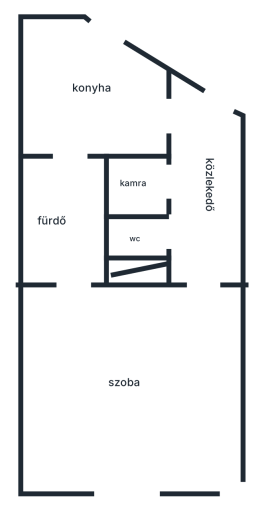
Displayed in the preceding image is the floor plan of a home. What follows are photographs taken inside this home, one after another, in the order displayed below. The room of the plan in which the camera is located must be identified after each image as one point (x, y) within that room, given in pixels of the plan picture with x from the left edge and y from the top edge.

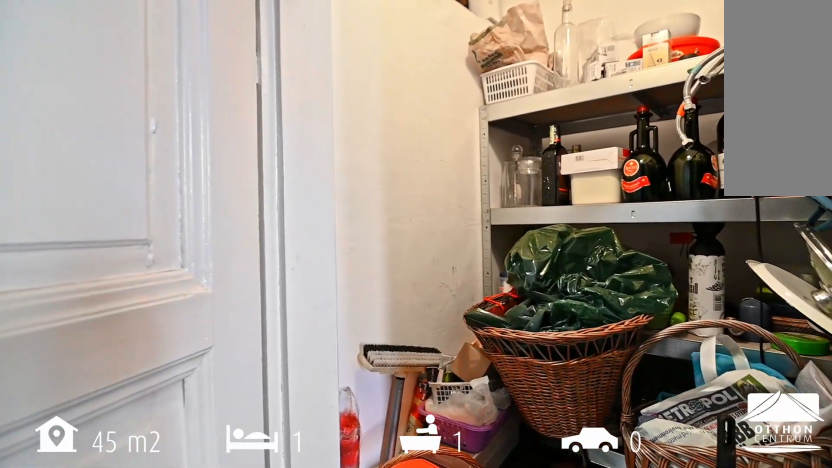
(142, 181)
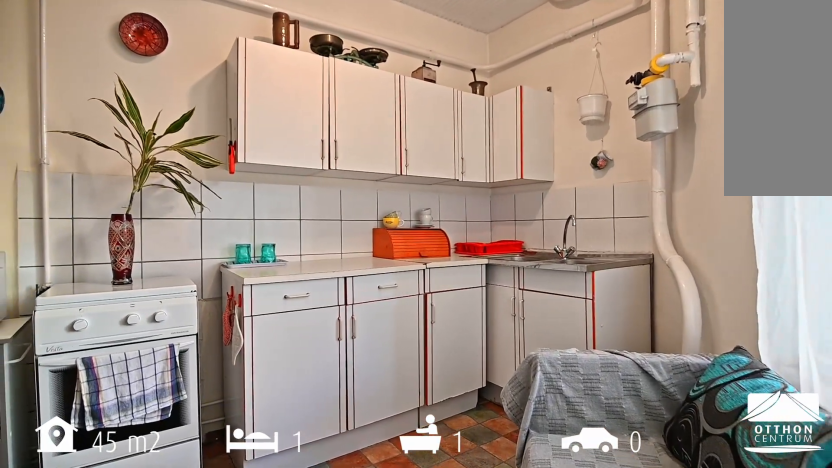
(90, 101)
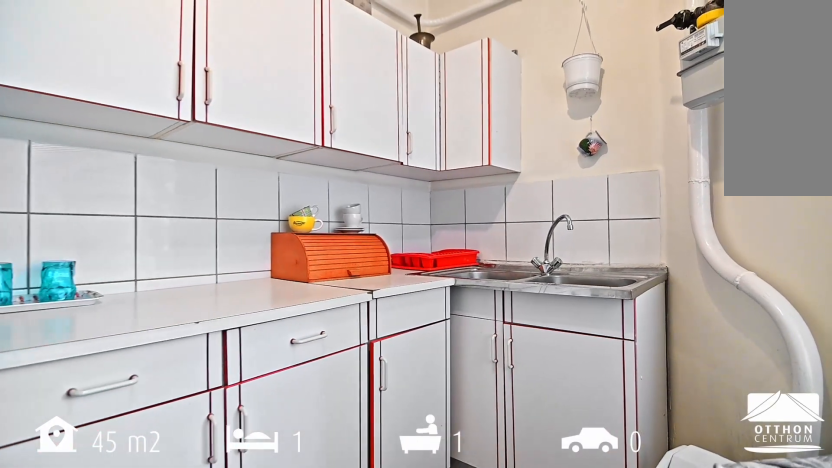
(90, 101)
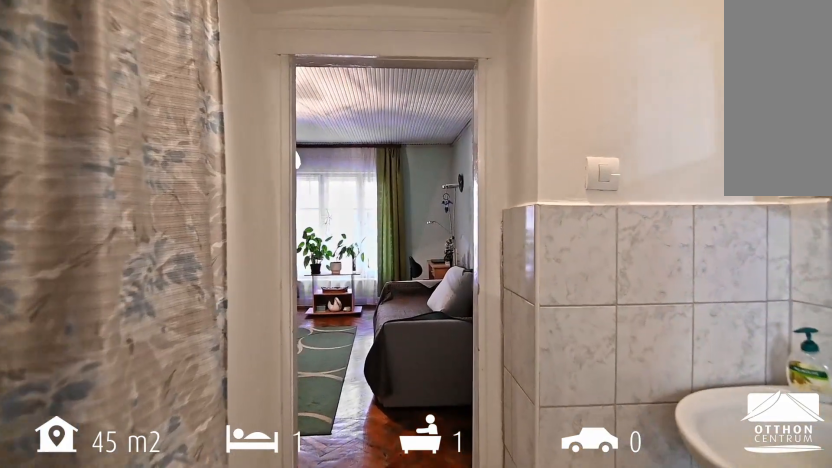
(66, 220)
